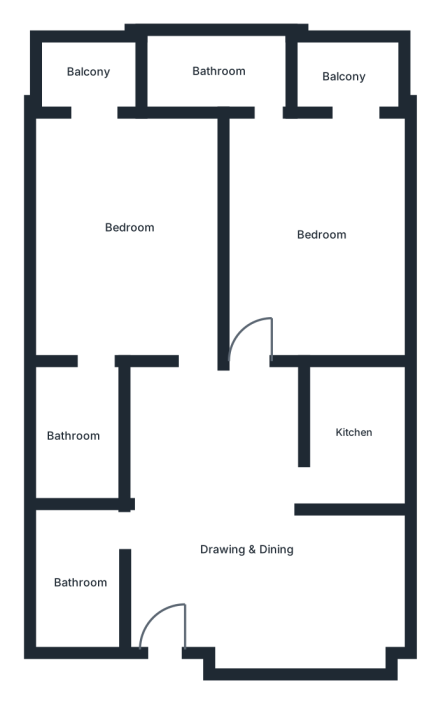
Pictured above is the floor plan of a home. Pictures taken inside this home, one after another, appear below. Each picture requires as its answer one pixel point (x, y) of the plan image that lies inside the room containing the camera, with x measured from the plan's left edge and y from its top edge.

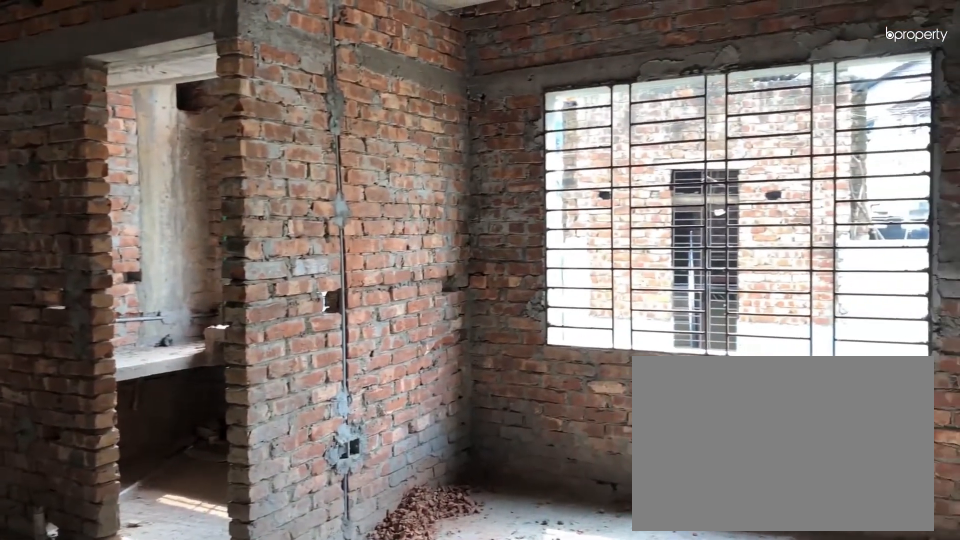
(248, 542)
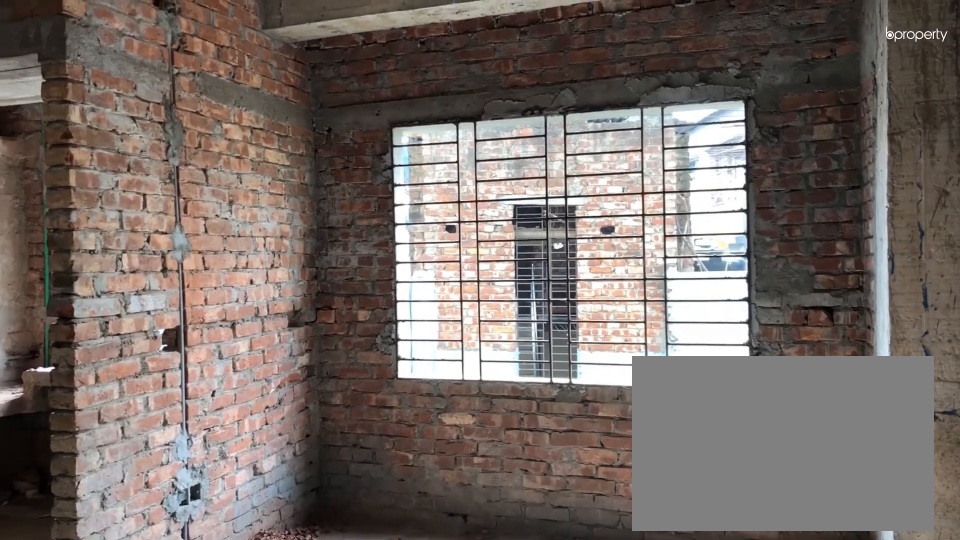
(248, 542)
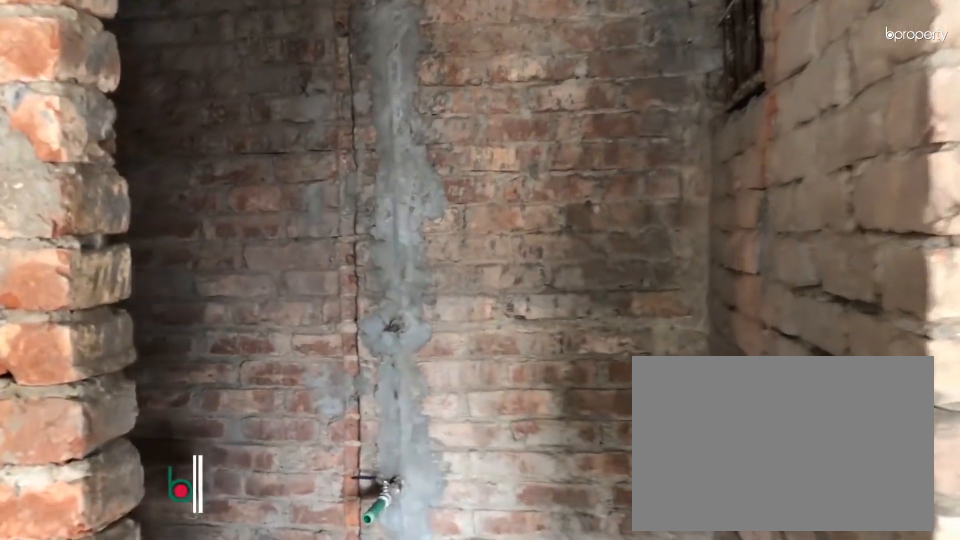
(78, 578)
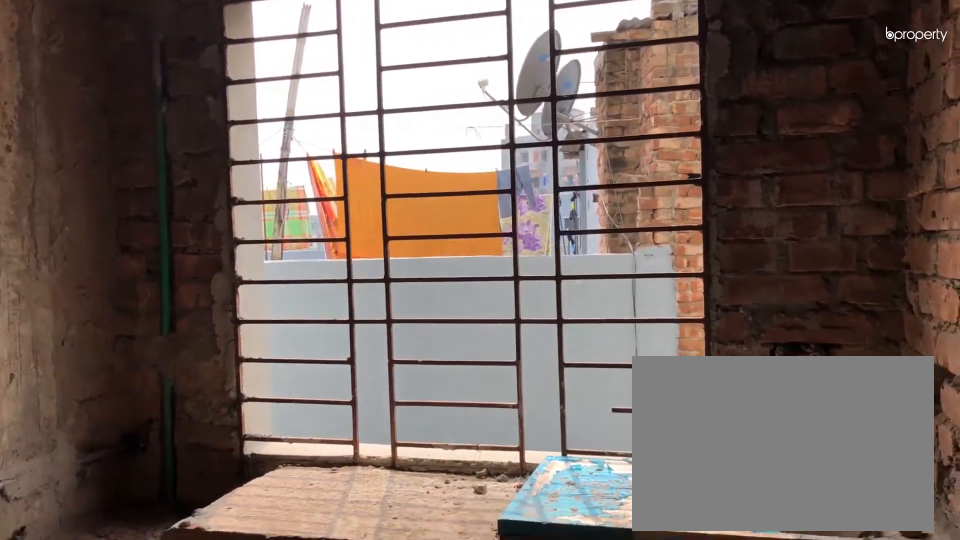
(350, 435)
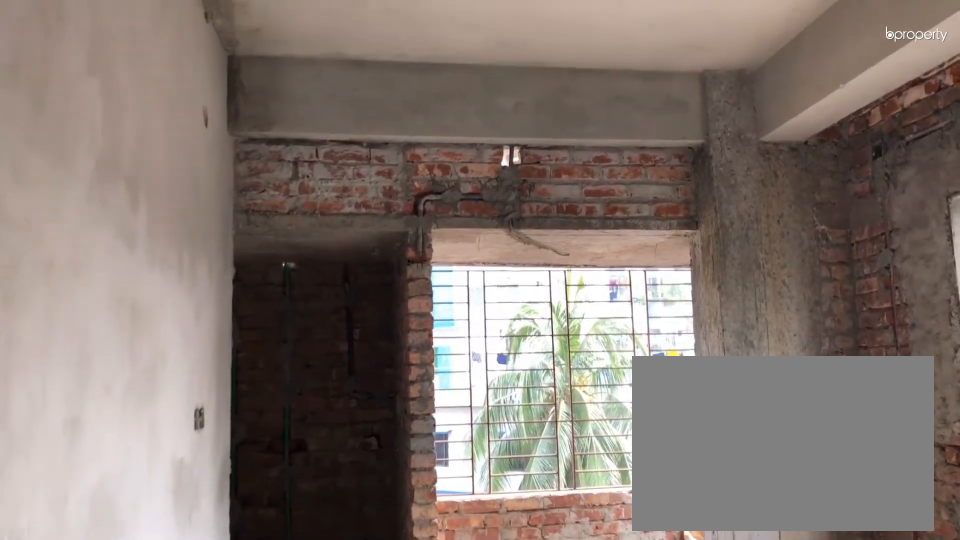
(314, 237)
